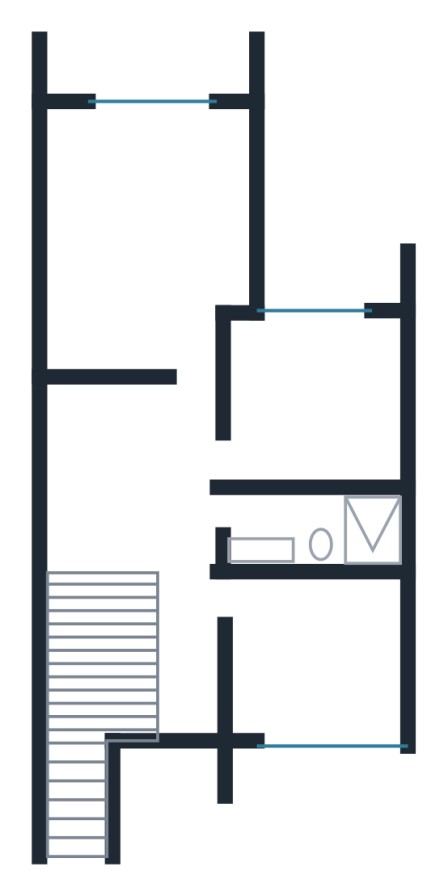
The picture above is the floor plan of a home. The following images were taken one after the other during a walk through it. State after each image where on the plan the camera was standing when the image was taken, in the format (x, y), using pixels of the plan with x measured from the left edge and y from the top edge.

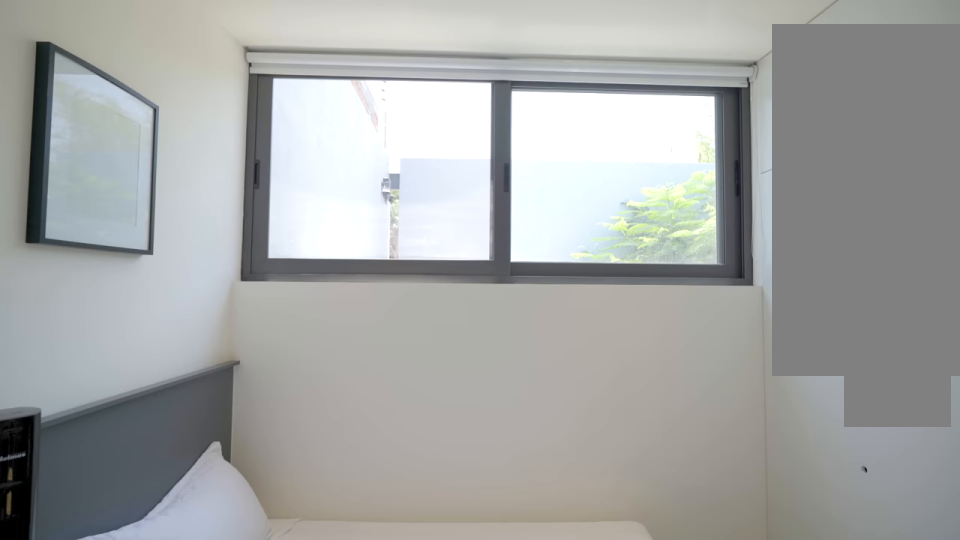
(269, 678)
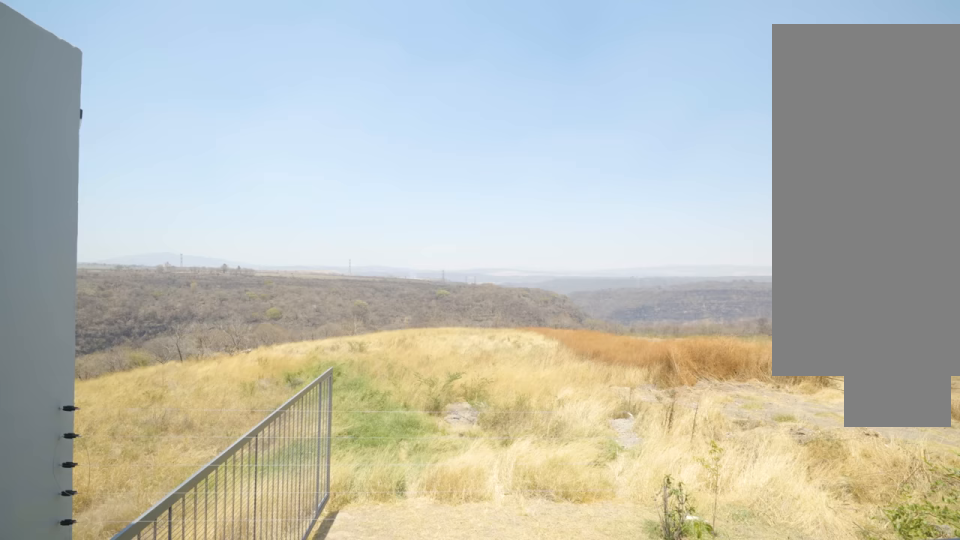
(139, 99)
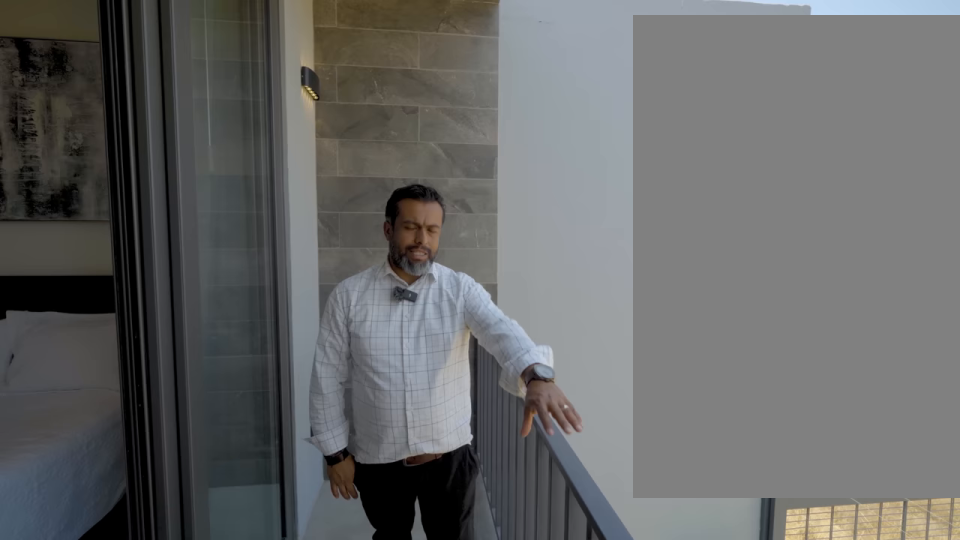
(169, 76)
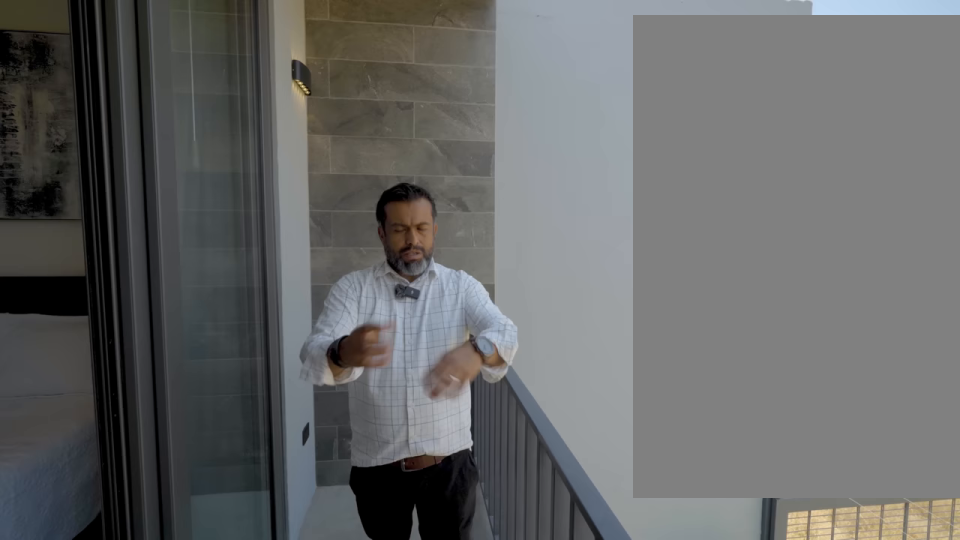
(168, 76)
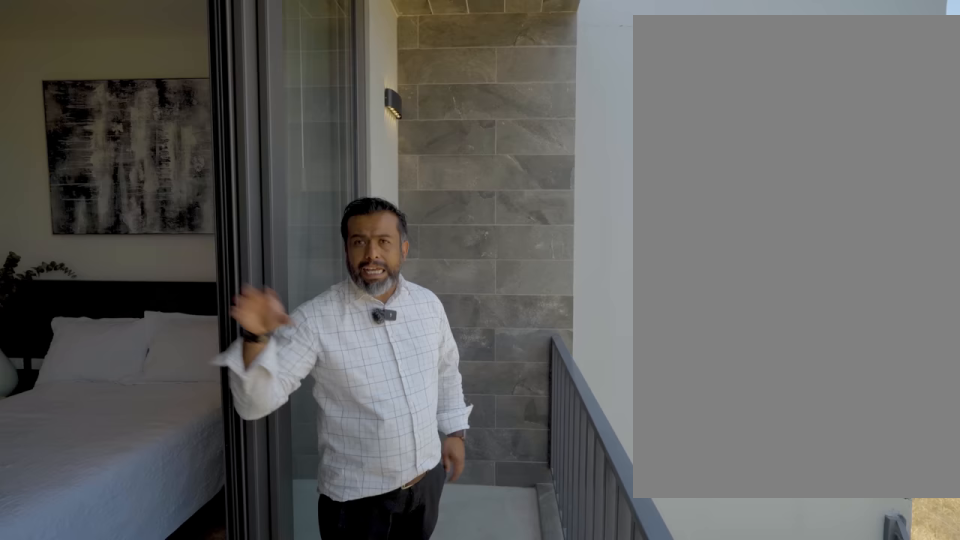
(170, 75)
